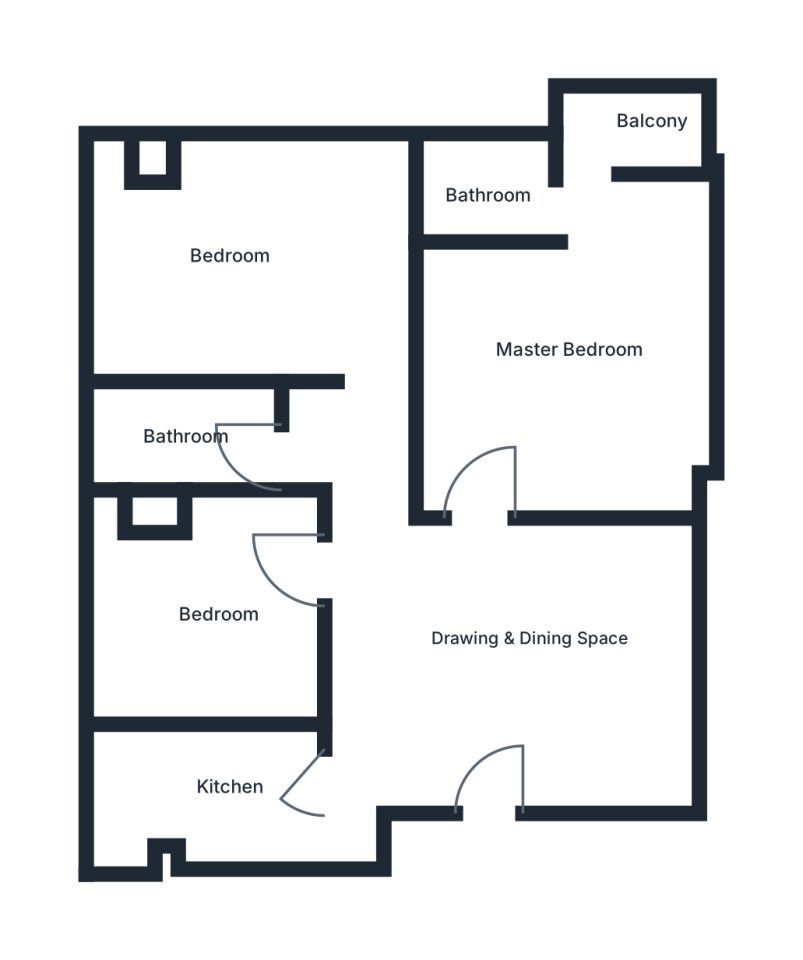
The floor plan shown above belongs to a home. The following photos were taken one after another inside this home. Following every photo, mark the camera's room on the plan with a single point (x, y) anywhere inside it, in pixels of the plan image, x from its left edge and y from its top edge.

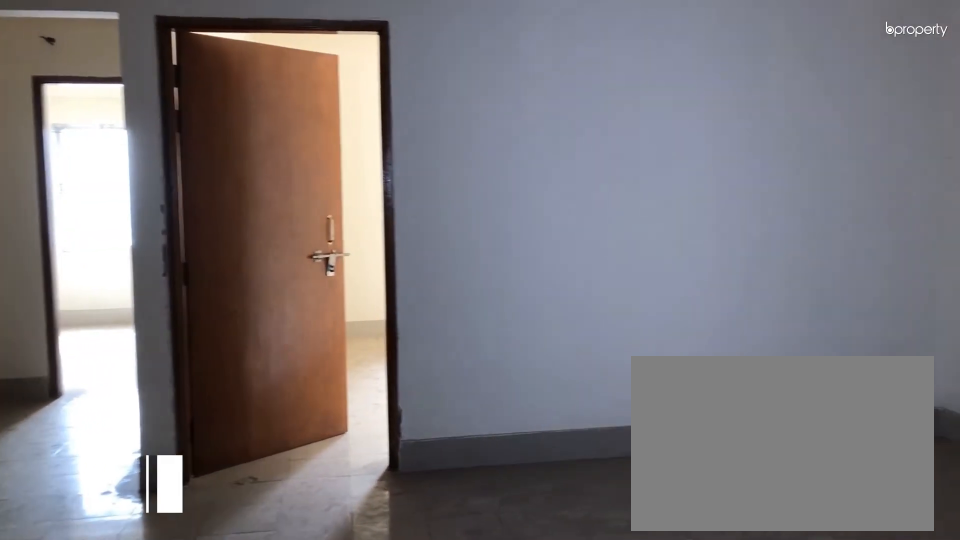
(473, 651)
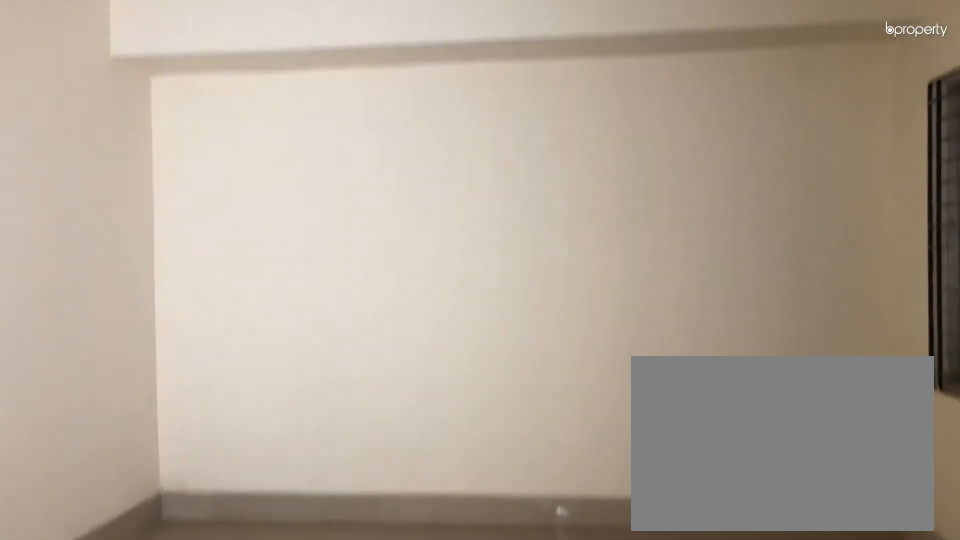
(472, 649)
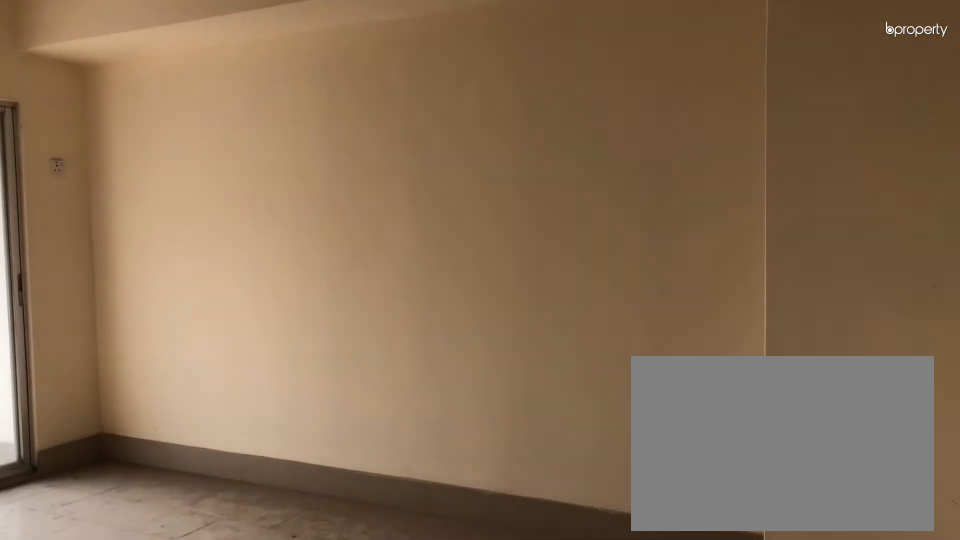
(596, 340)
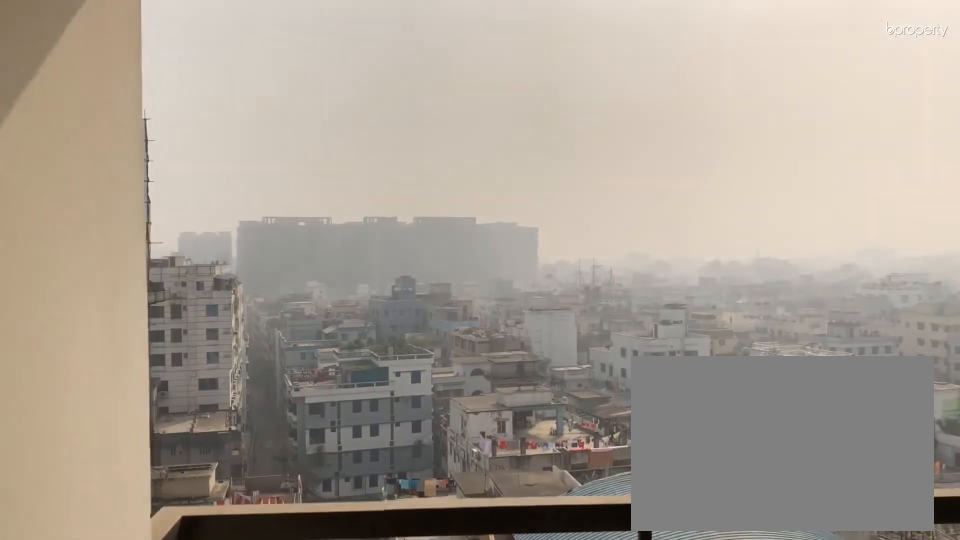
(633, 135)
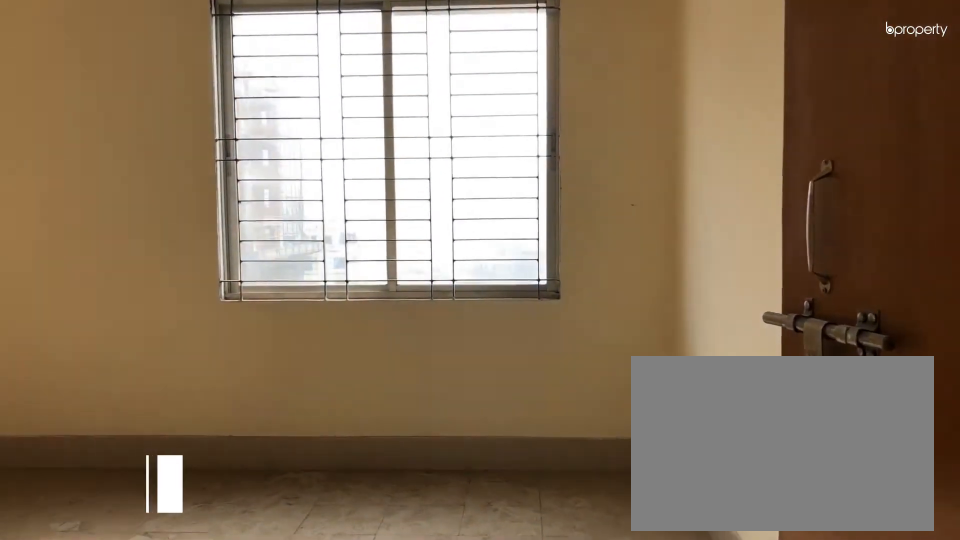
(361, 356)
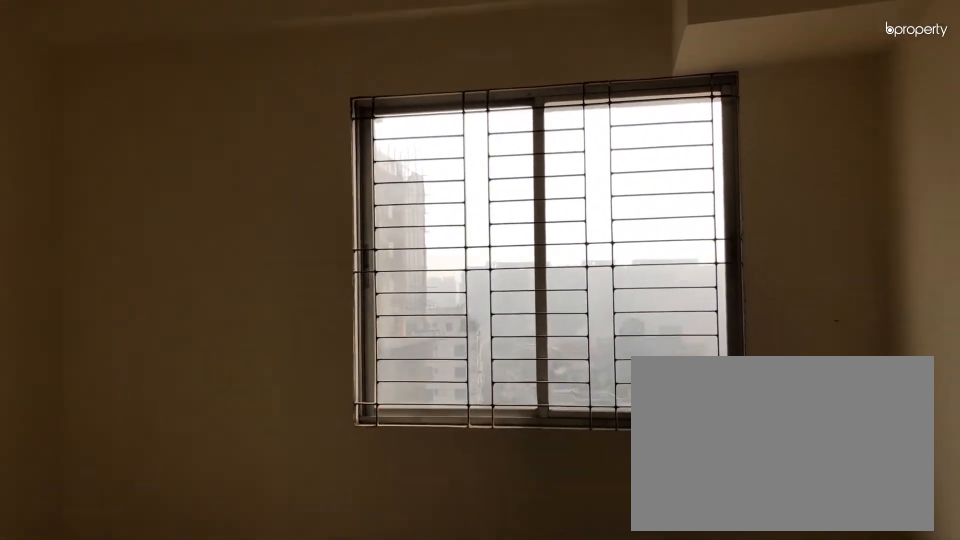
(221, 254)
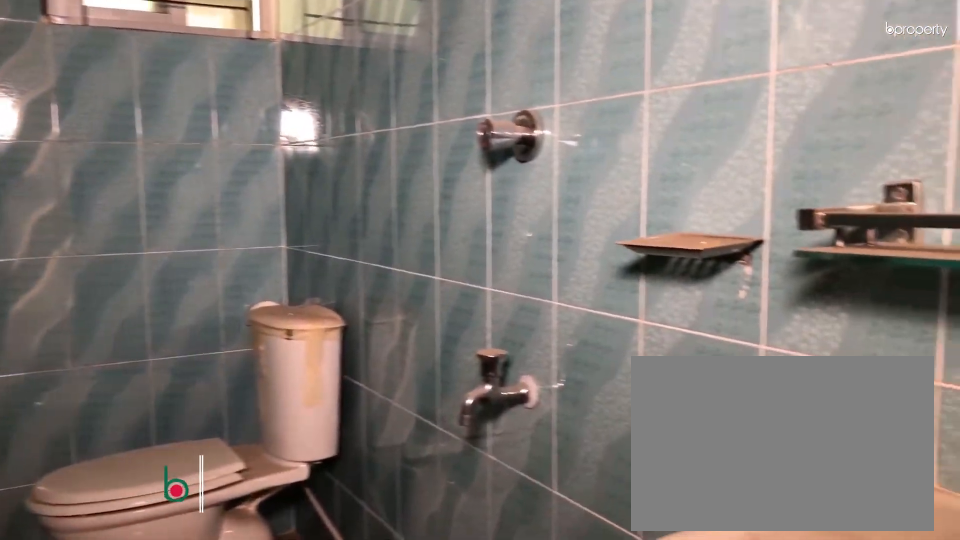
(199, 443)
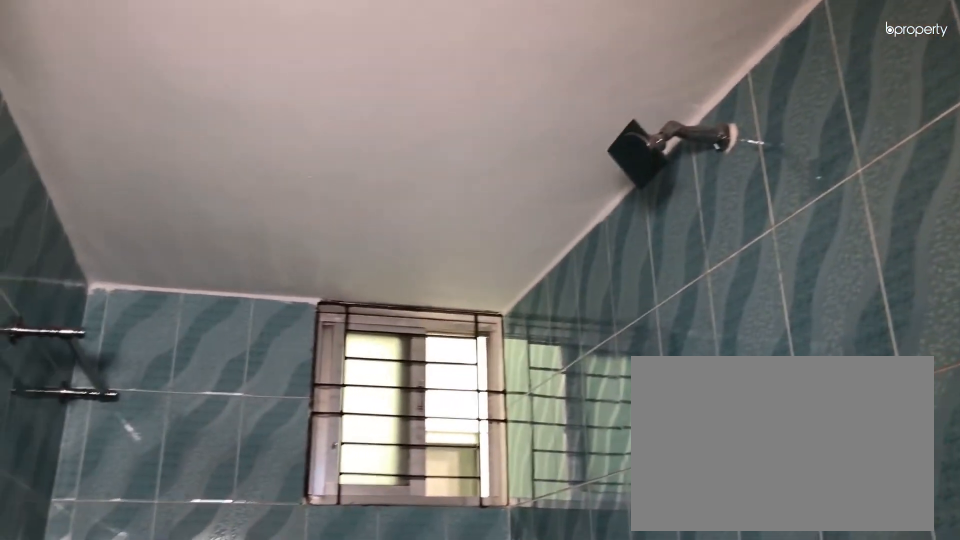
(199, 443)
